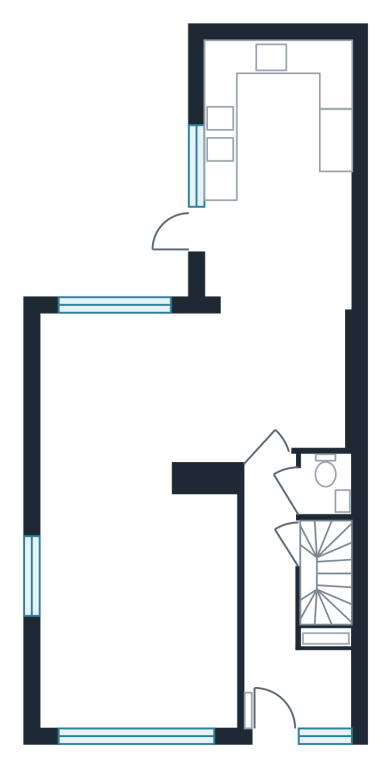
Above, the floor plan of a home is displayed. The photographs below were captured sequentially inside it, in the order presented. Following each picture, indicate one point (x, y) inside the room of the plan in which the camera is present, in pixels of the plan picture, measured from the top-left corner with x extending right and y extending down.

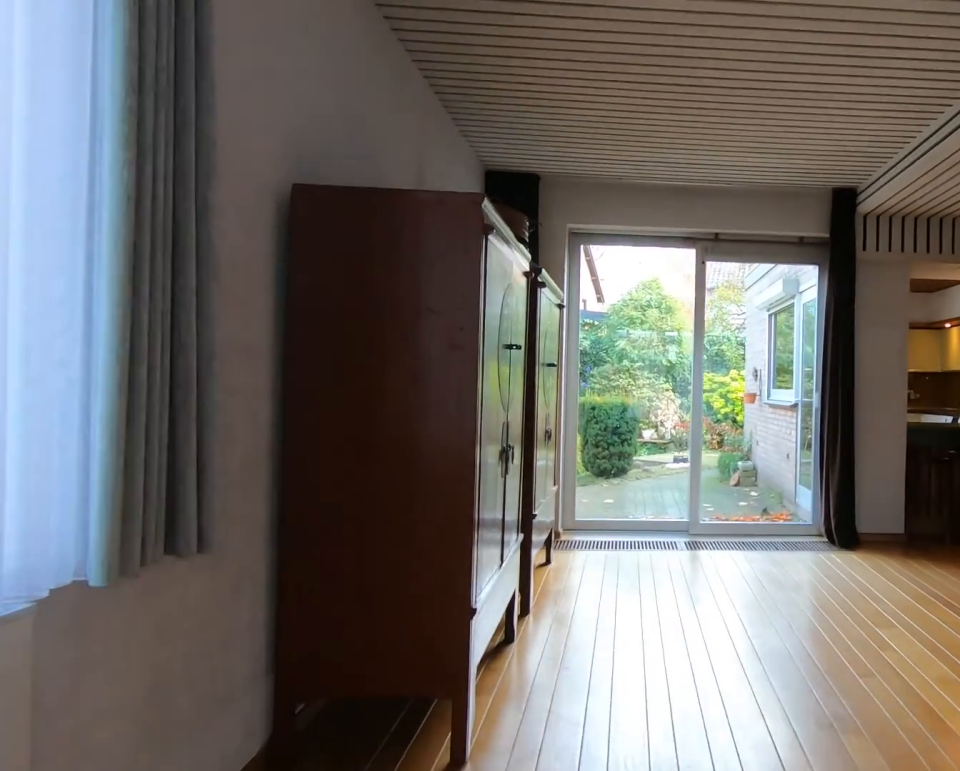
(137, 606)
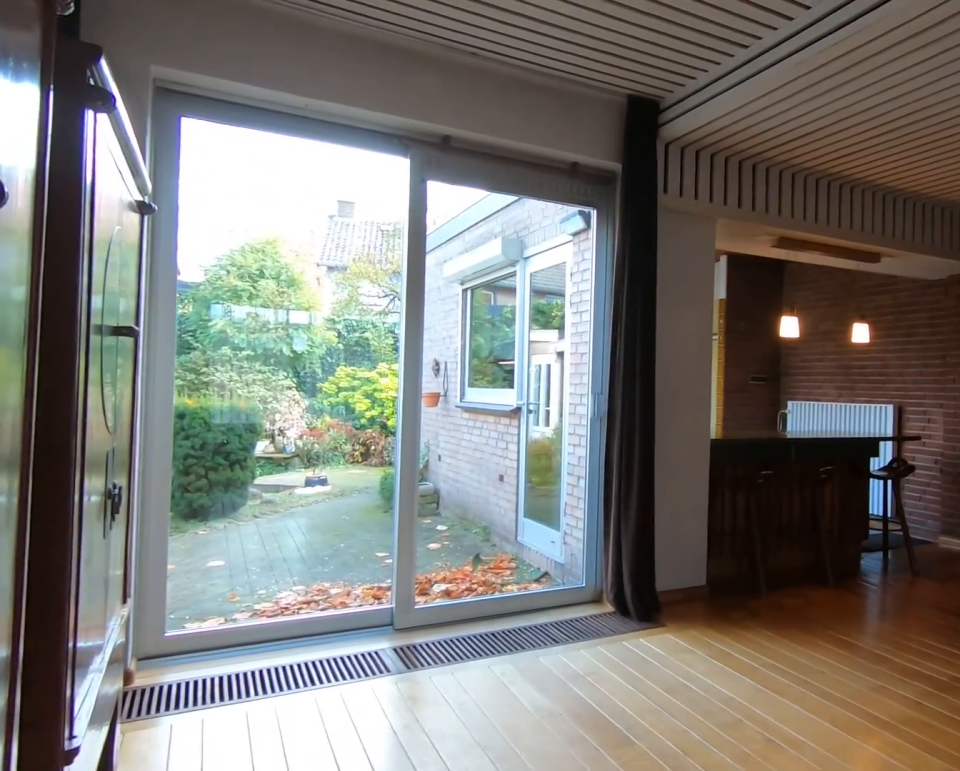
(188, 388)
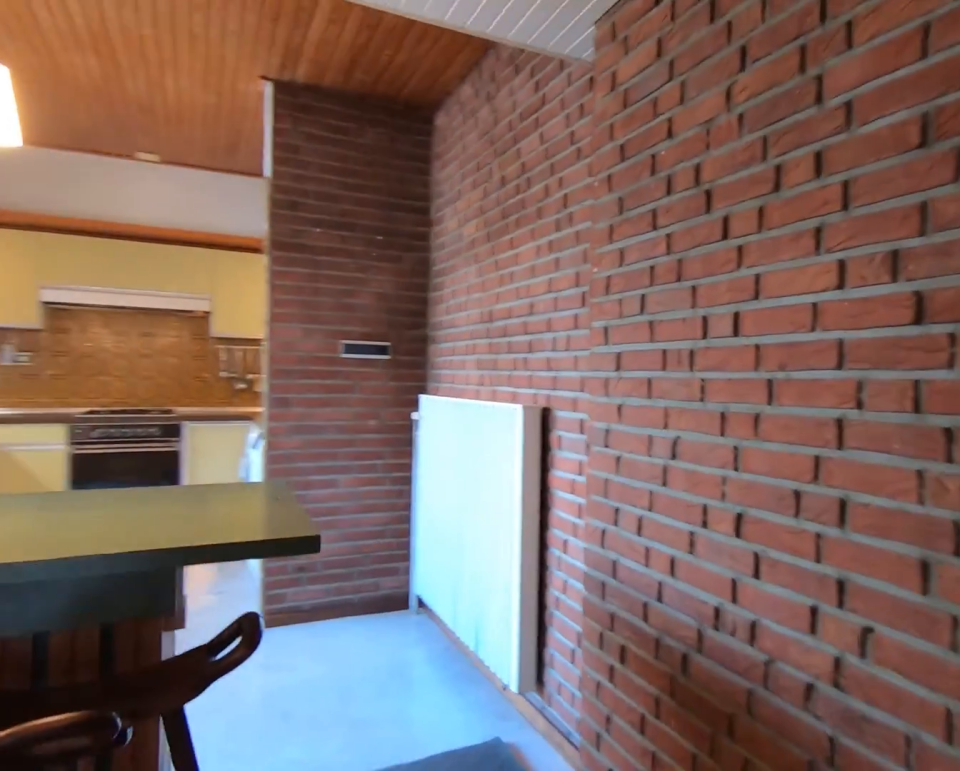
(188, 388)
